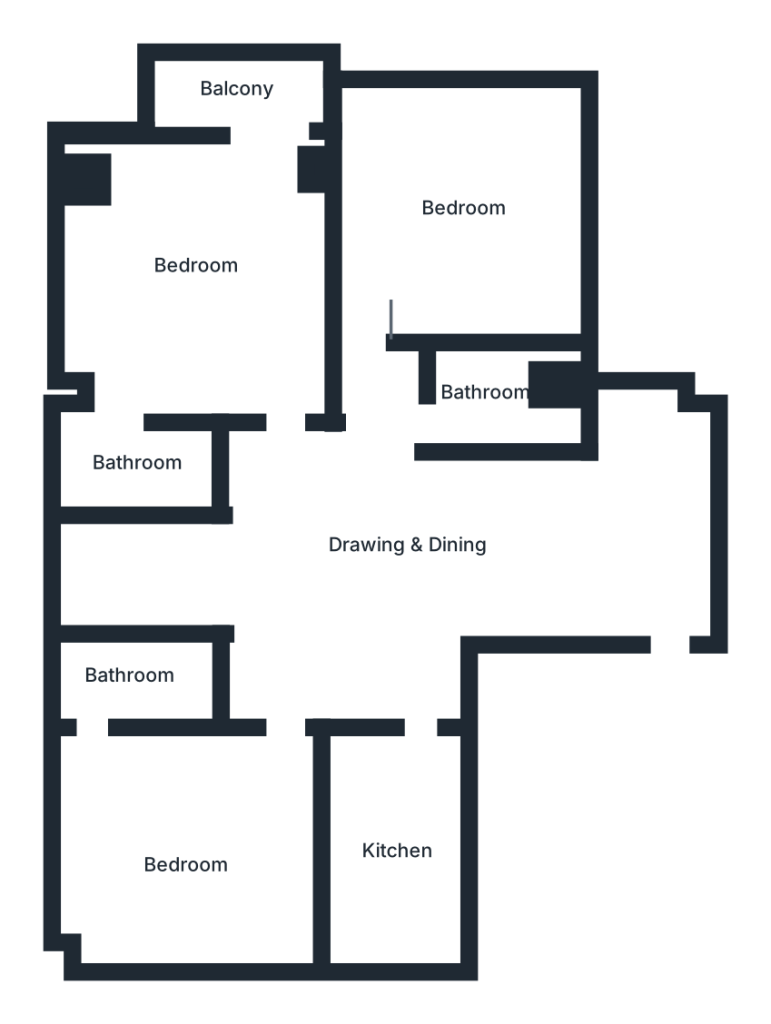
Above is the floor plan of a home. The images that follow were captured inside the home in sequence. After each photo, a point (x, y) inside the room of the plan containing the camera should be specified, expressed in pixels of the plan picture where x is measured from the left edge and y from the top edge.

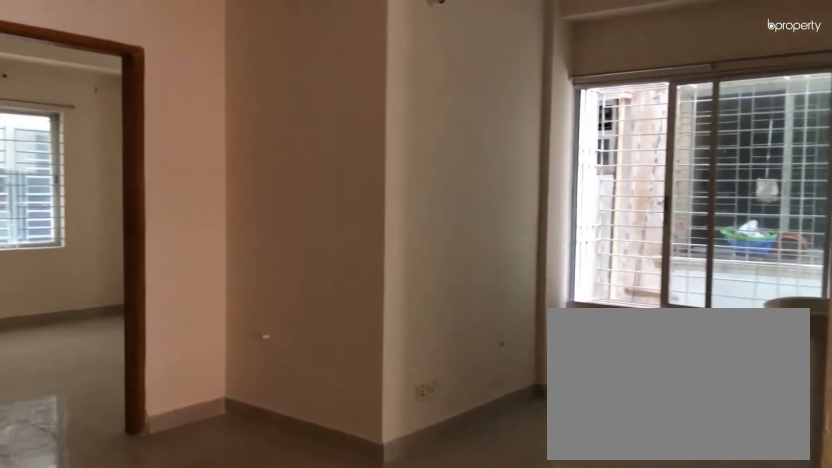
(363, 532)
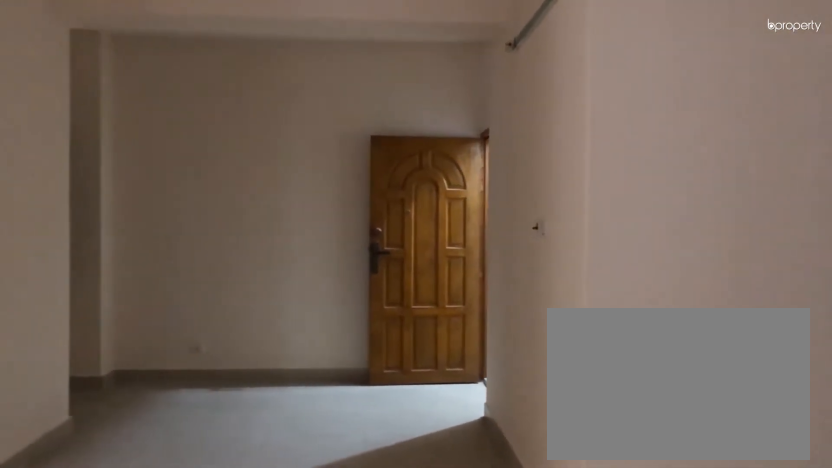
(363, 532)
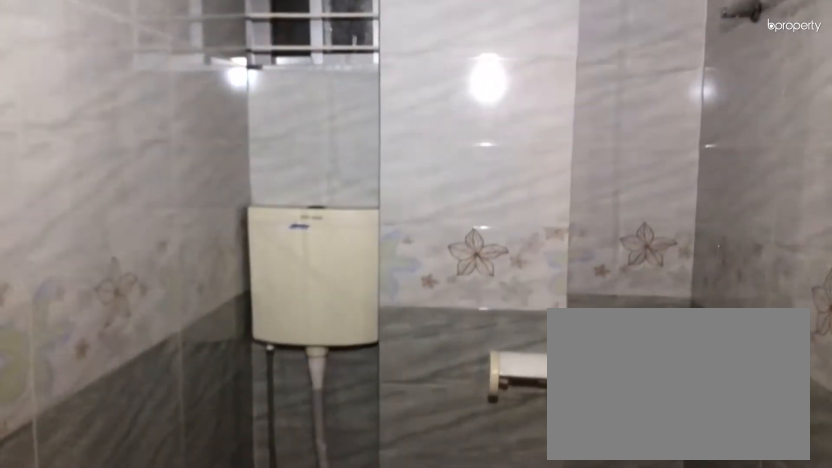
(506, 402)
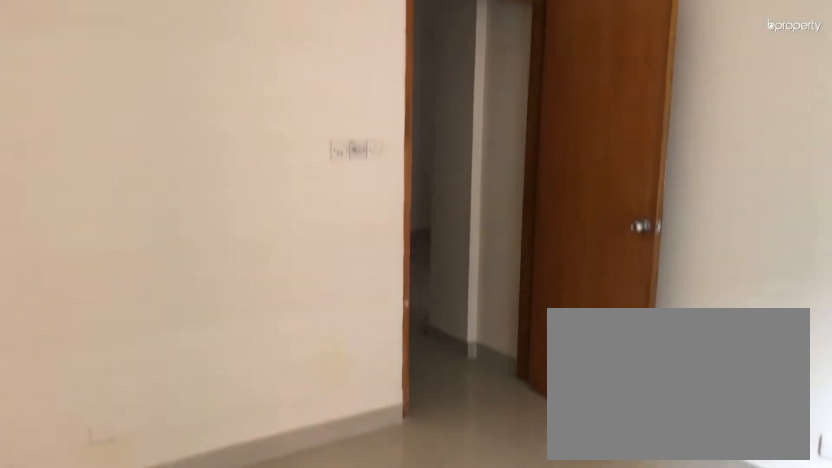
(433, 217)
